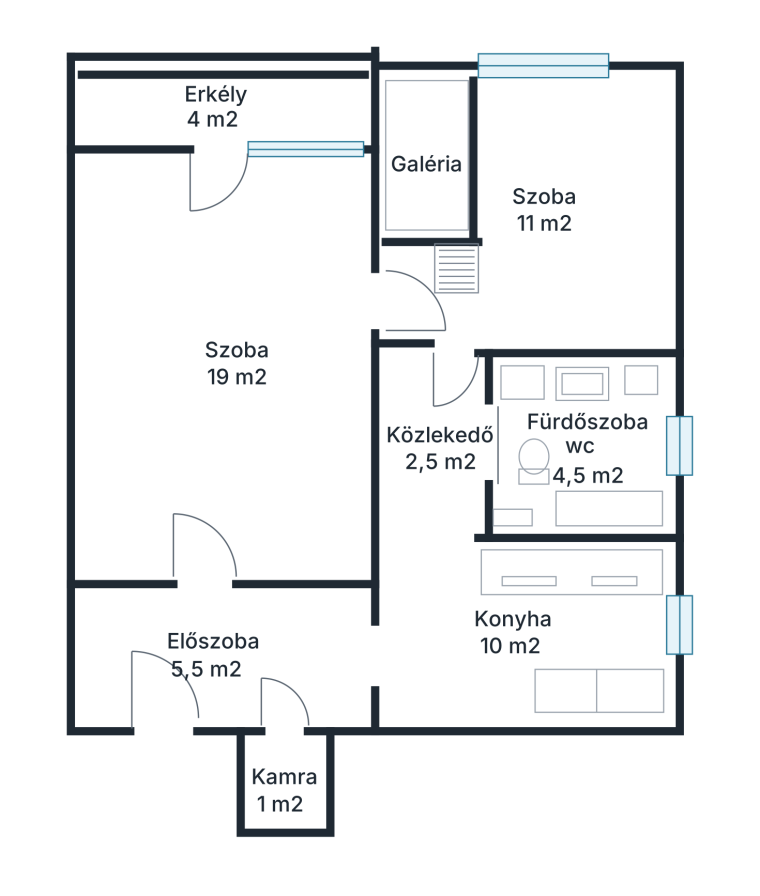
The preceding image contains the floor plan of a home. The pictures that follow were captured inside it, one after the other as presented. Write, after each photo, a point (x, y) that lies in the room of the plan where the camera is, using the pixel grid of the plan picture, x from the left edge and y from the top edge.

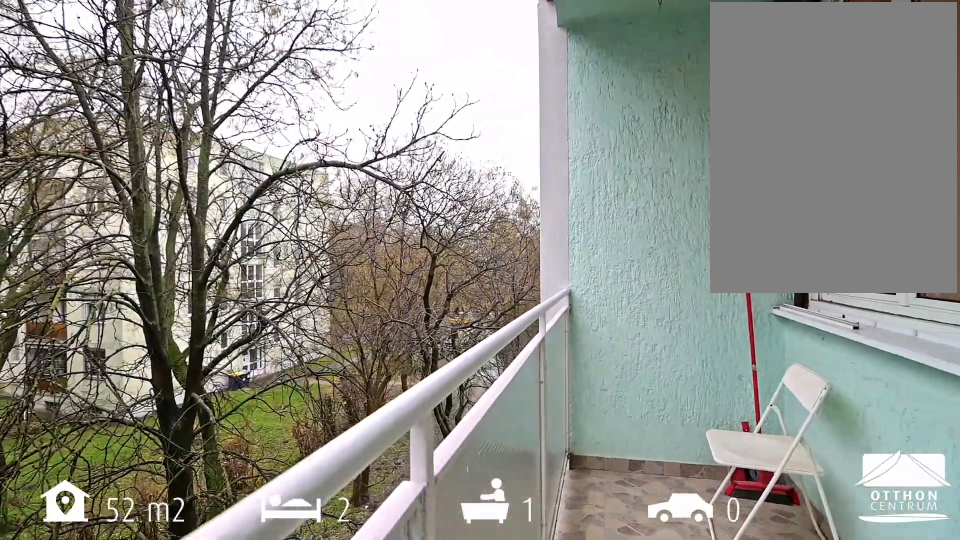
(220, 102)
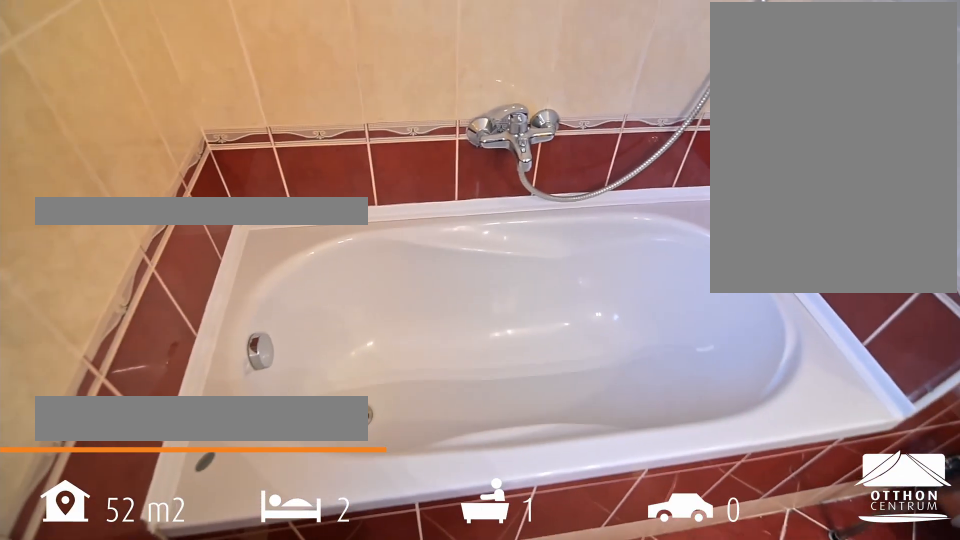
(589, 442)
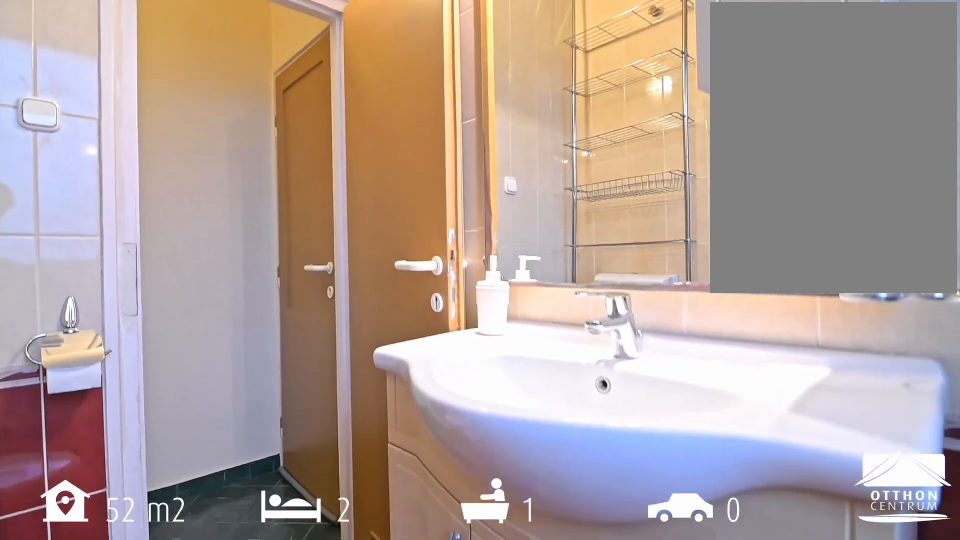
(589, 442)
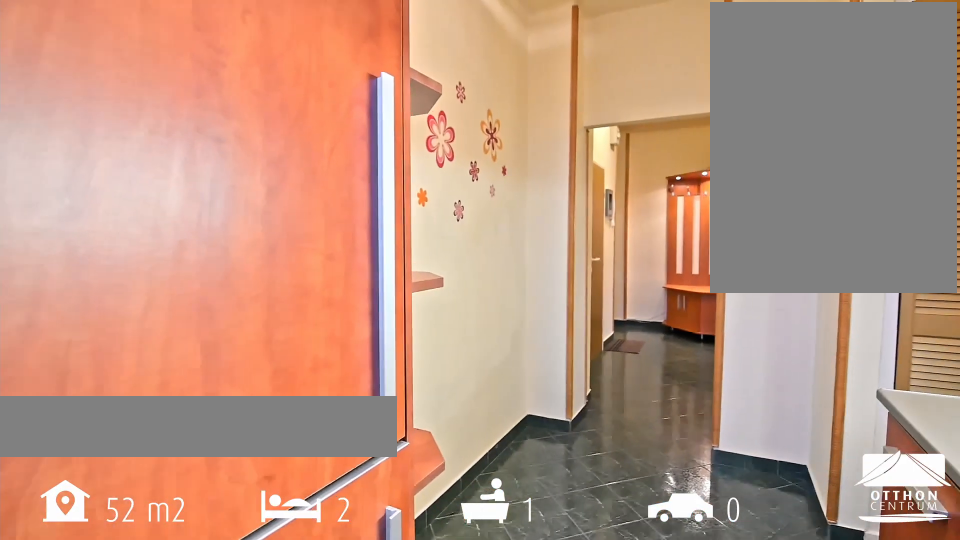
(517, 631)
